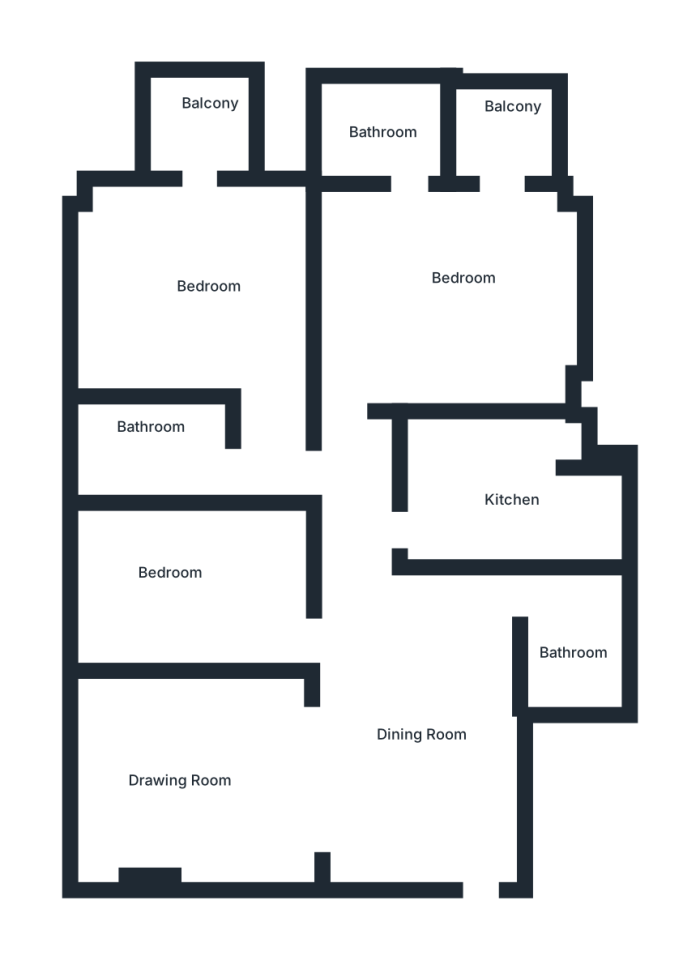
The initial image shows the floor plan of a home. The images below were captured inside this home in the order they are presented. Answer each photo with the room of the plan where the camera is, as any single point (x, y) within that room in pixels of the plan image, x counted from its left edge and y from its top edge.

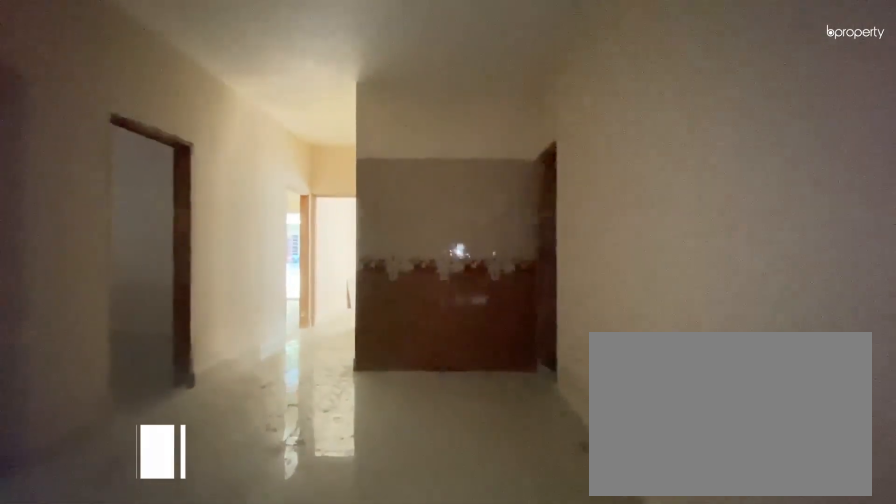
(414, 740)
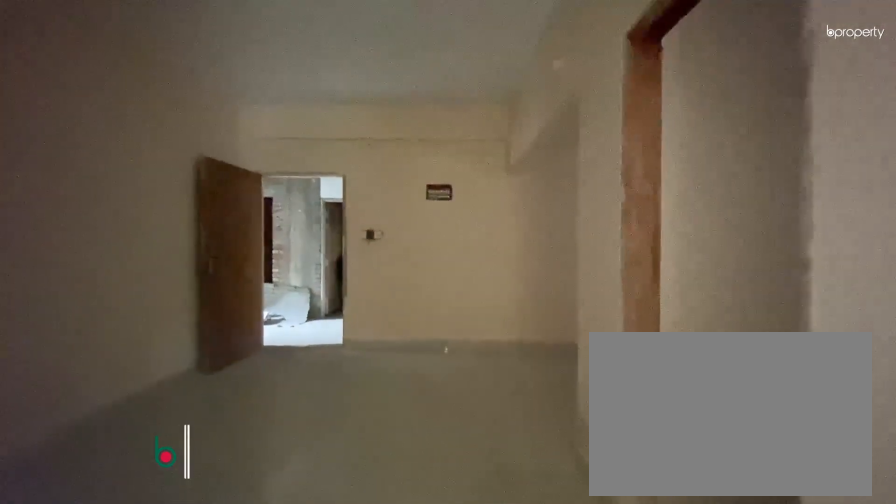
(414, 740)
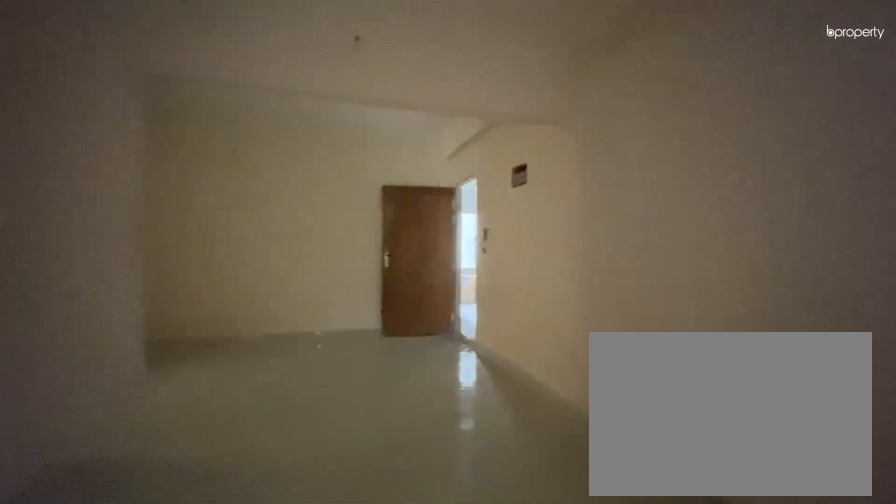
(208, 775)
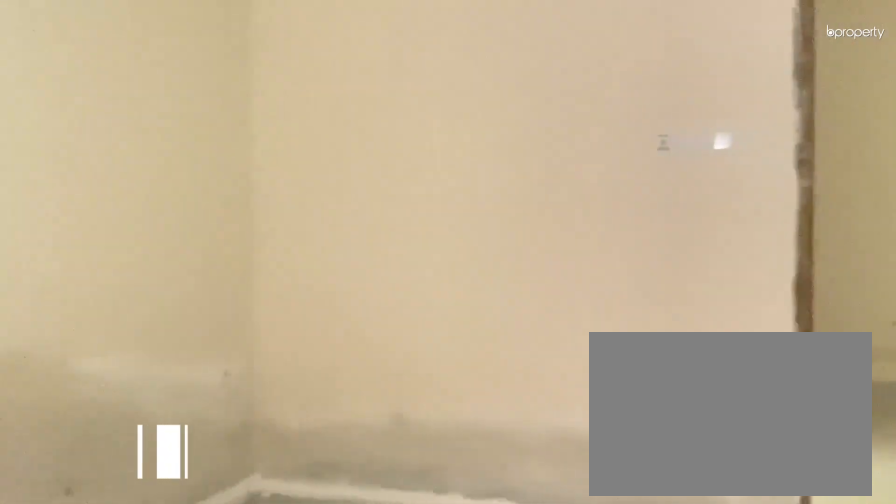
(191, 592)
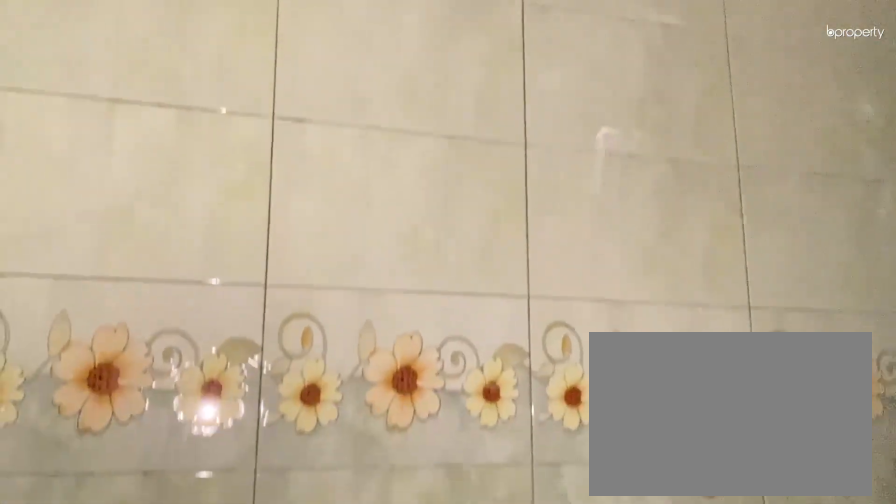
(567, 638)
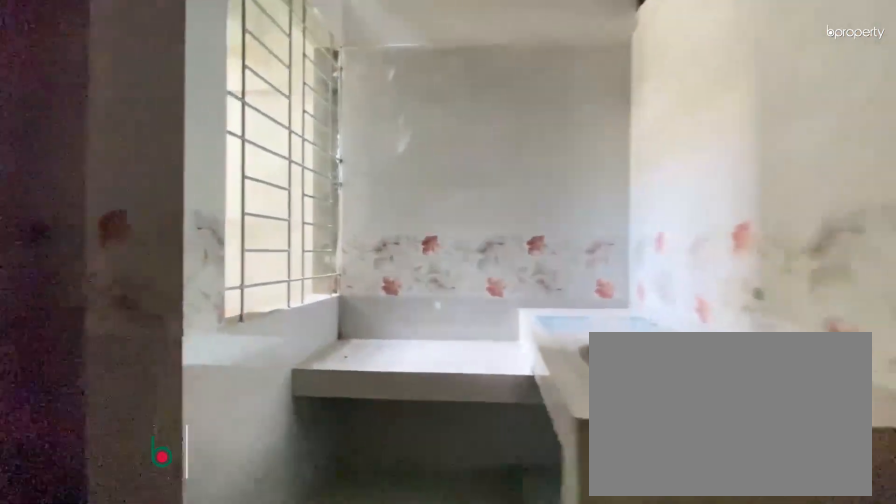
(487, 503)
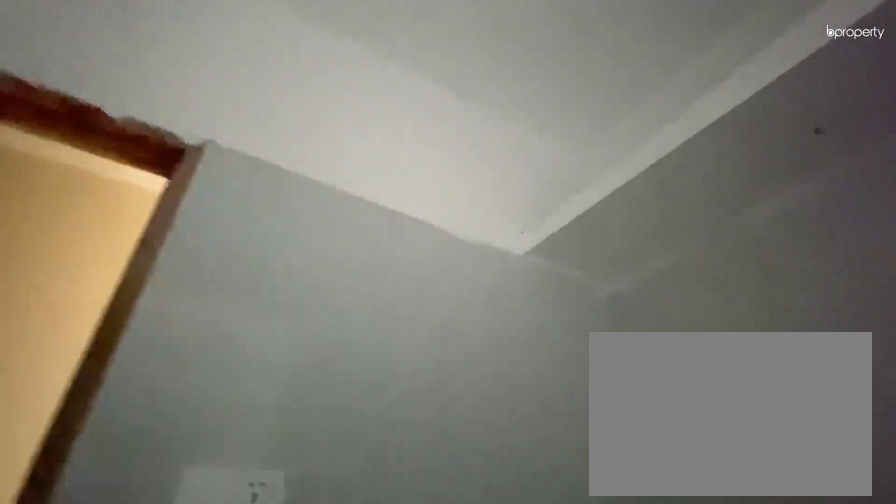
(487, 503)
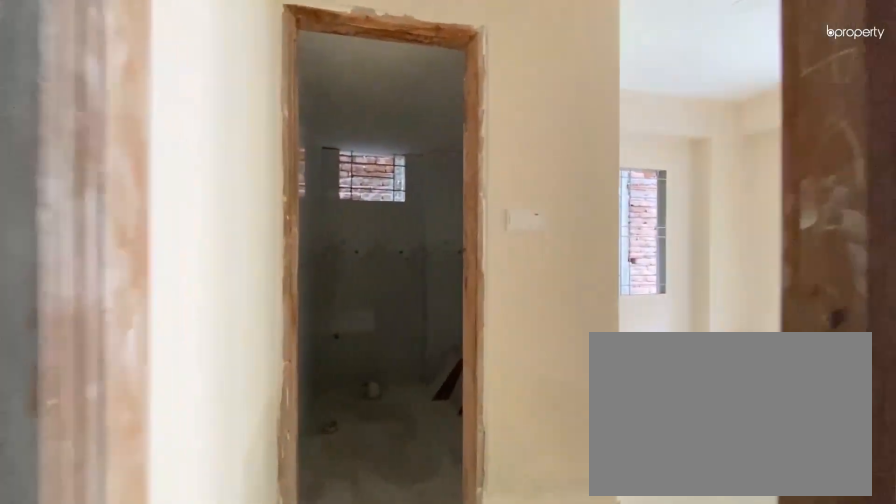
(279, 431)
